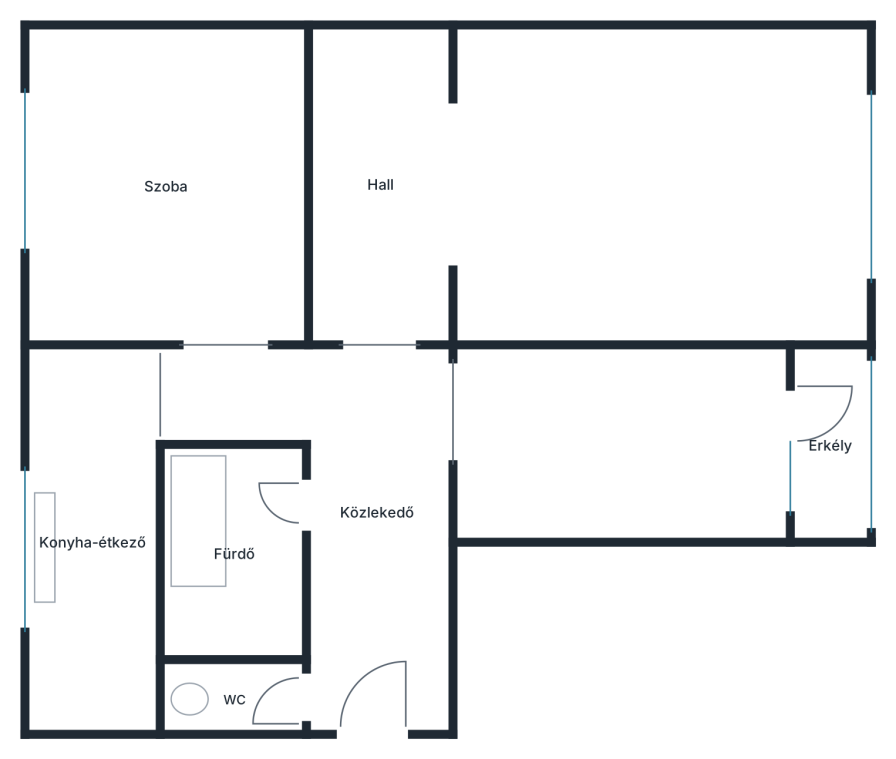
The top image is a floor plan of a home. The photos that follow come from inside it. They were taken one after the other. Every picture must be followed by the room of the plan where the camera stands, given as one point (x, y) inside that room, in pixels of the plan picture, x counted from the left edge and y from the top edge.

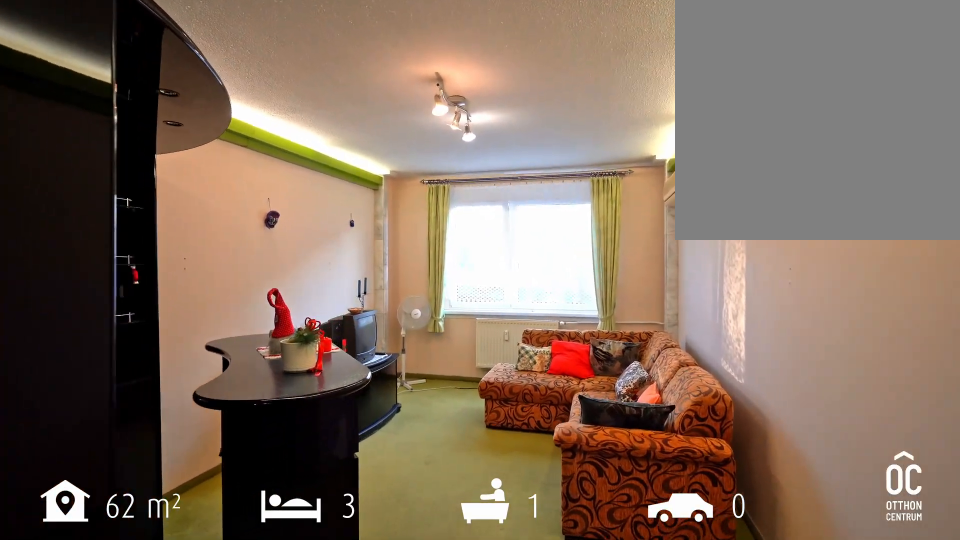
(653, 197)
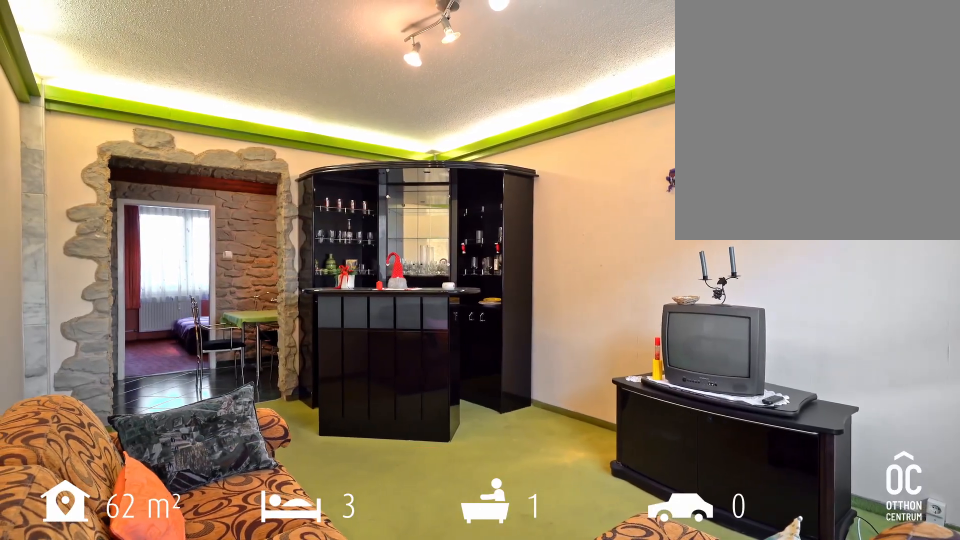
(652, 197)
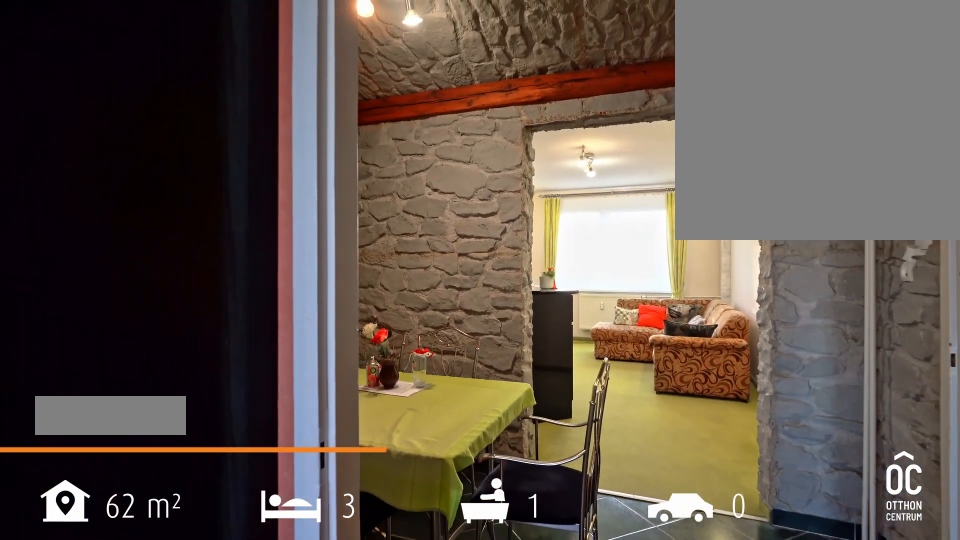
(383, 185)
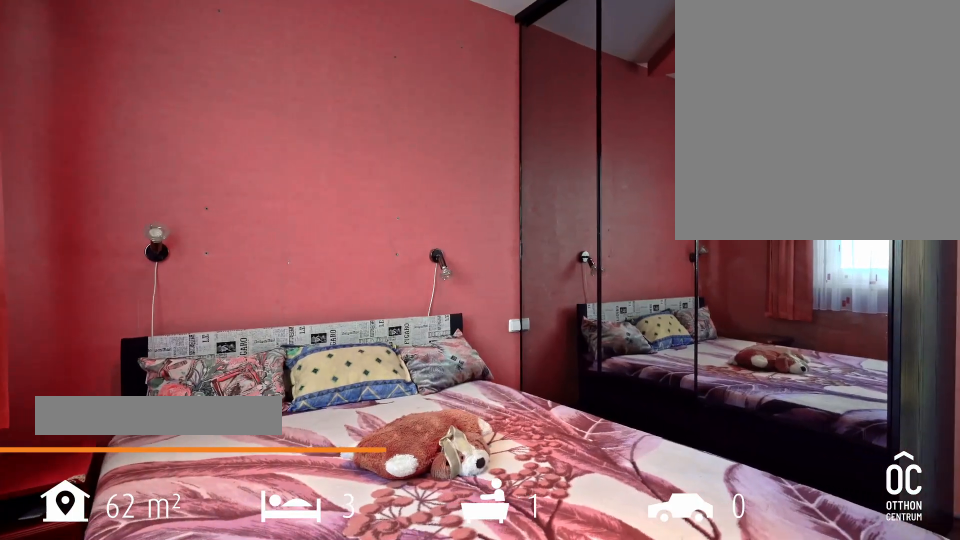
(183, 201)
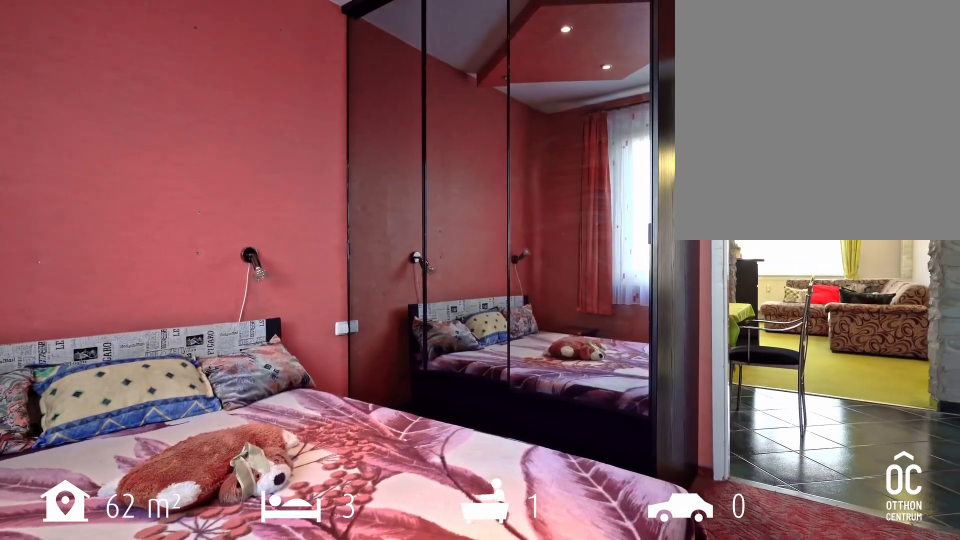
(183, 201)
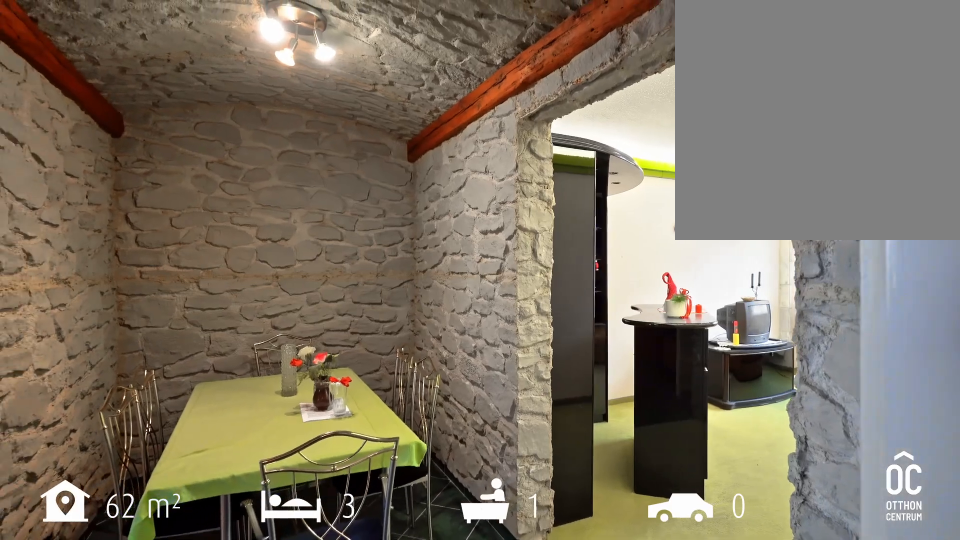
(383, 185)
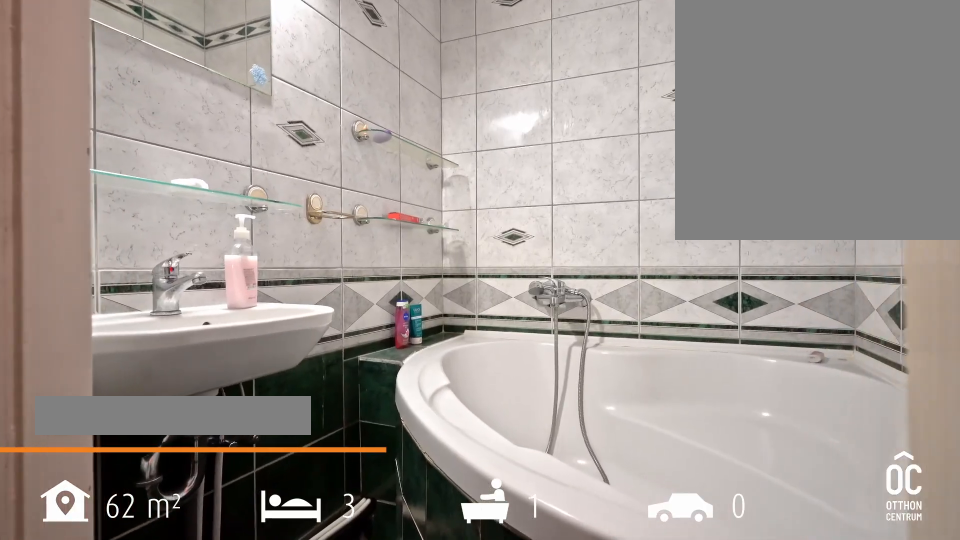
(234, 545)
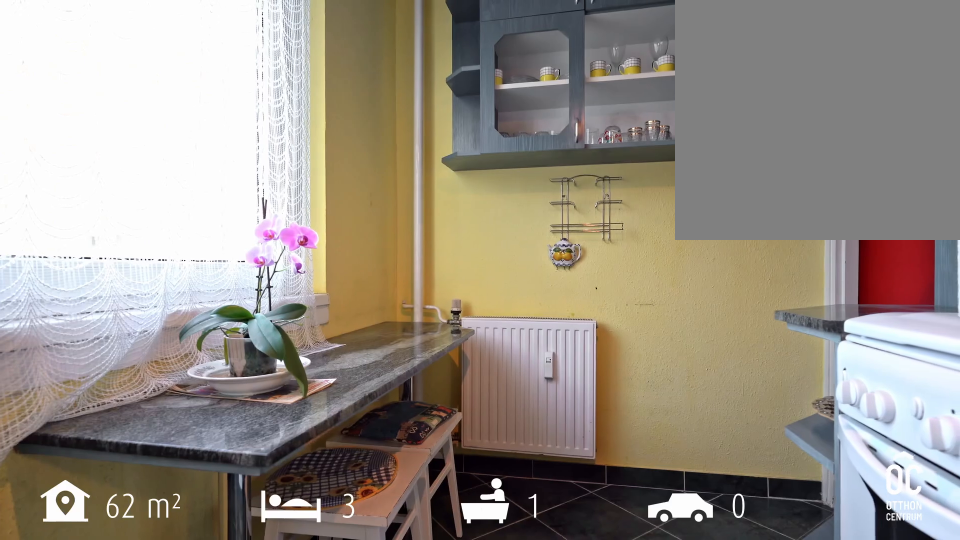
(101, 546)
